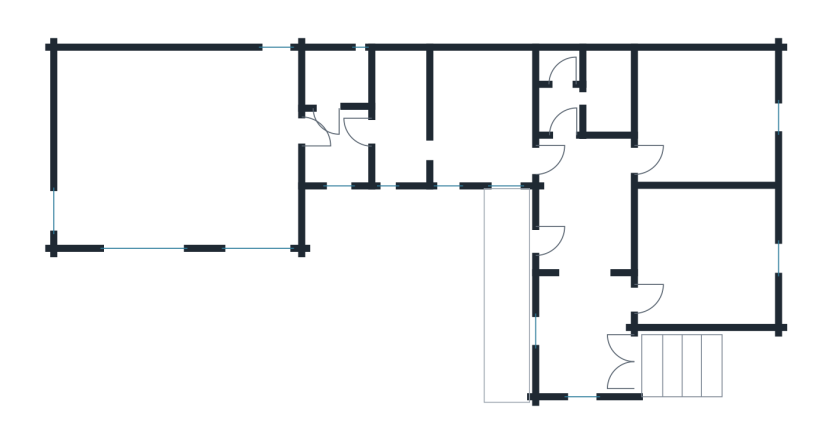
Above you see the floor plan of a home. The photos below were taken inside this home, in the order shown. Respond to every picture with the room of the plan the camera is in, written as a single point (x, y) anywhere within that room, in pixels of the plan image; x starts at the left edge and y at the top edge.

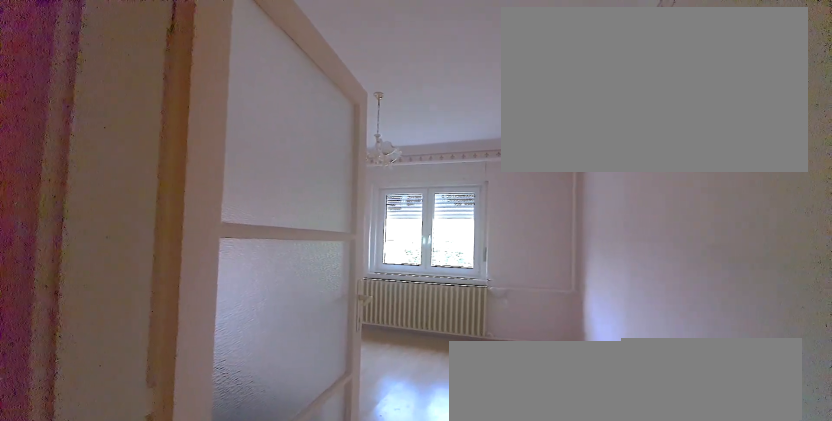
(704, 125)
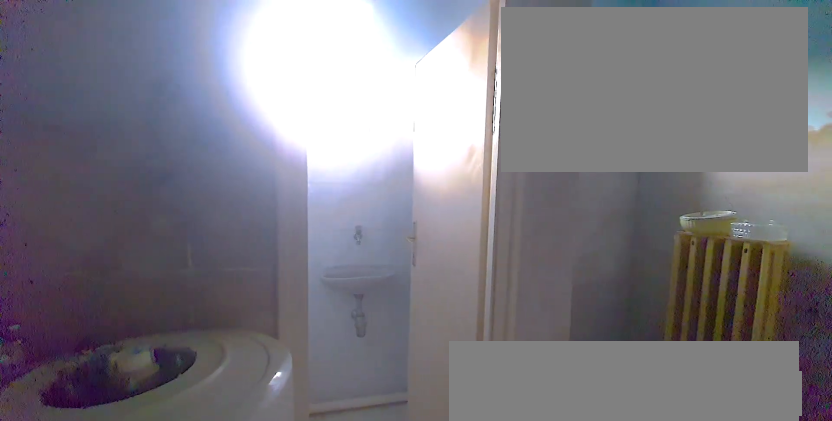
(579, 97)
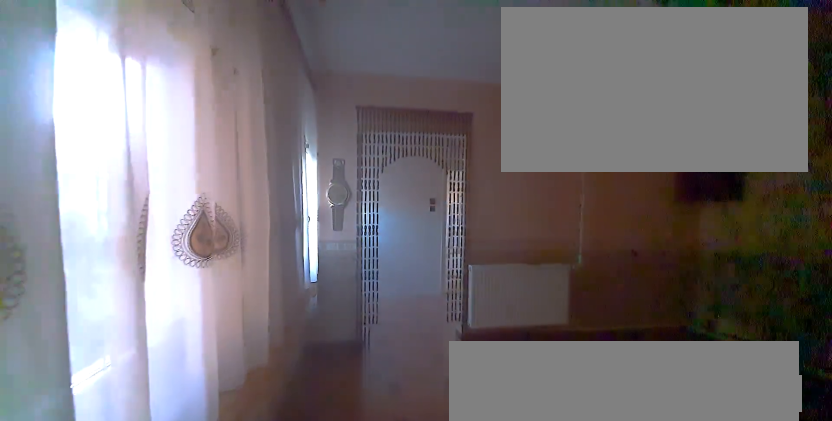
(483, 117)
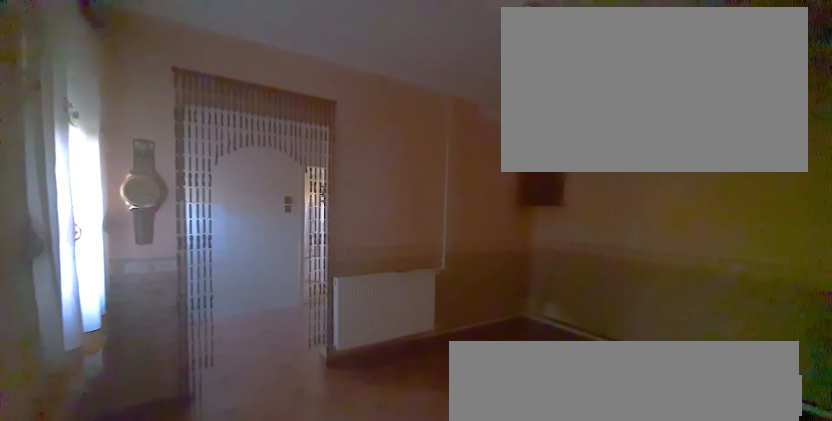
(483, 117)
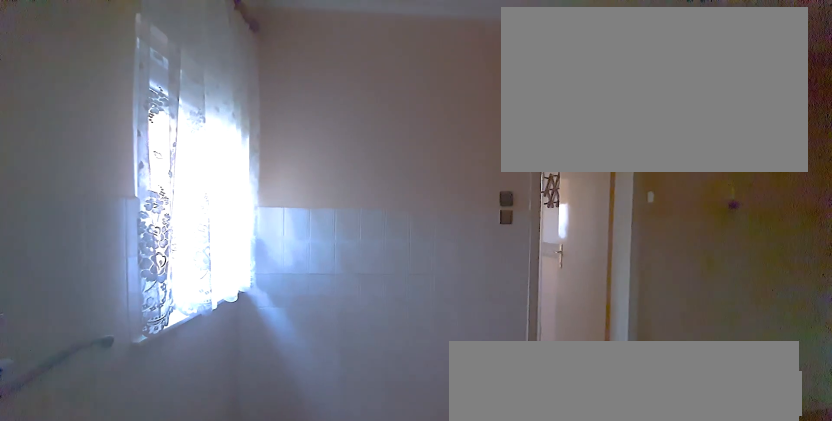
(400, 117)
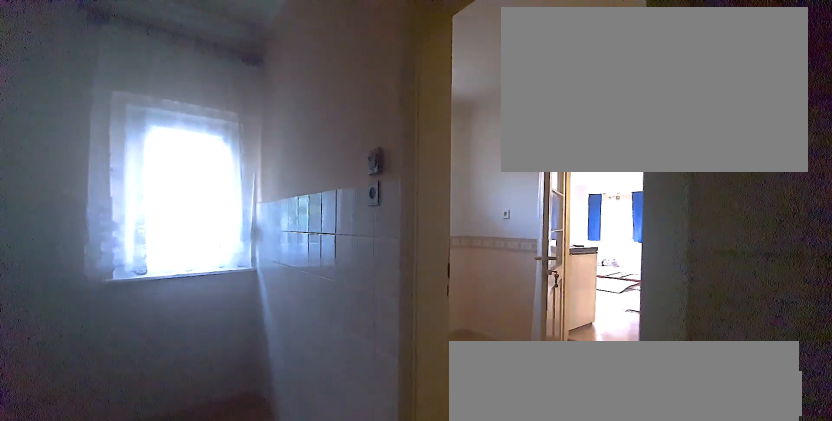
(400, 117)
